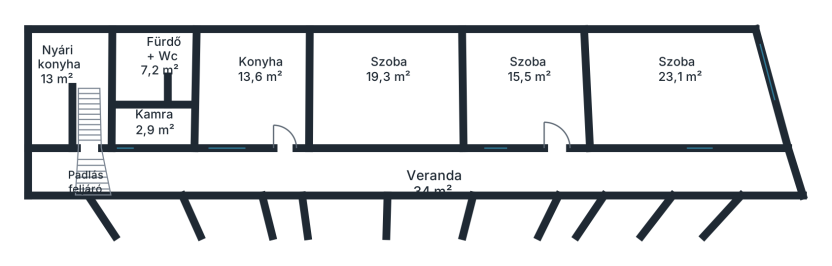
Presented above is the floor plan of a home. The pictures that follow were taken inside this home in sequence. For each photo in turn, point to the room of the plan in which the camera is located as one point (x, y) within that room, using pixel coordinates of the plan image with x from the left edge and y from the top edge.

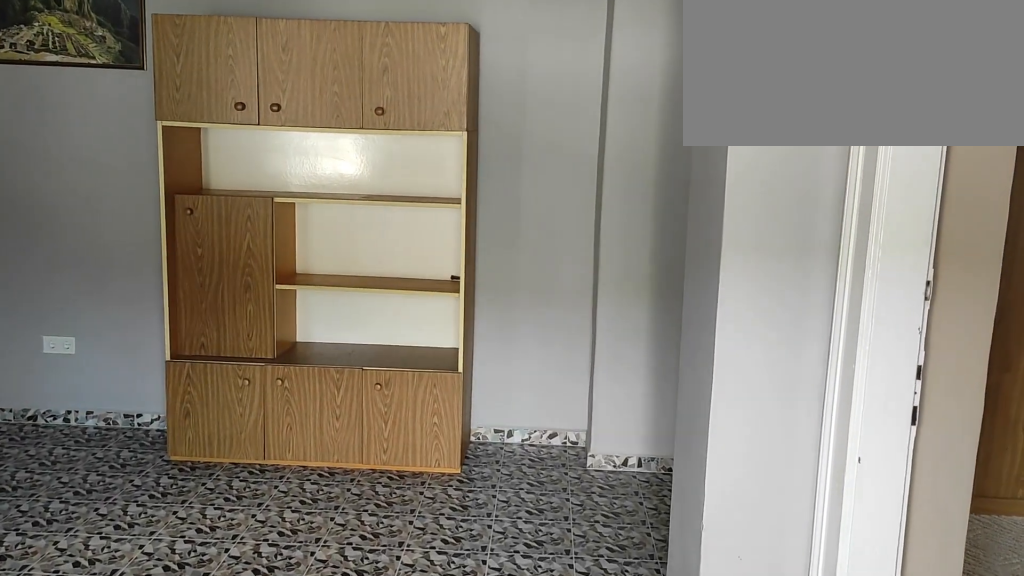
(527, 56)
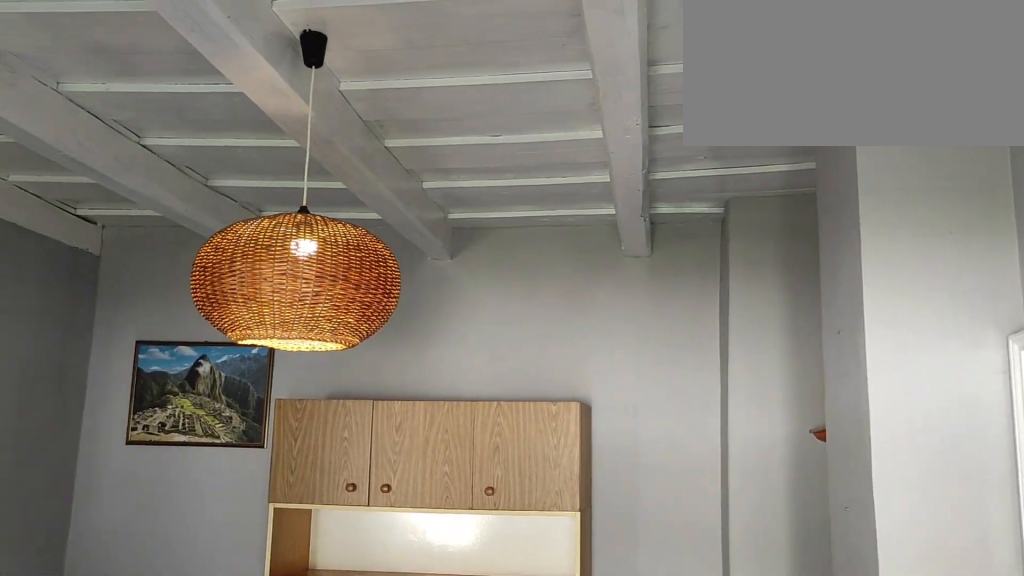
(527, 56)
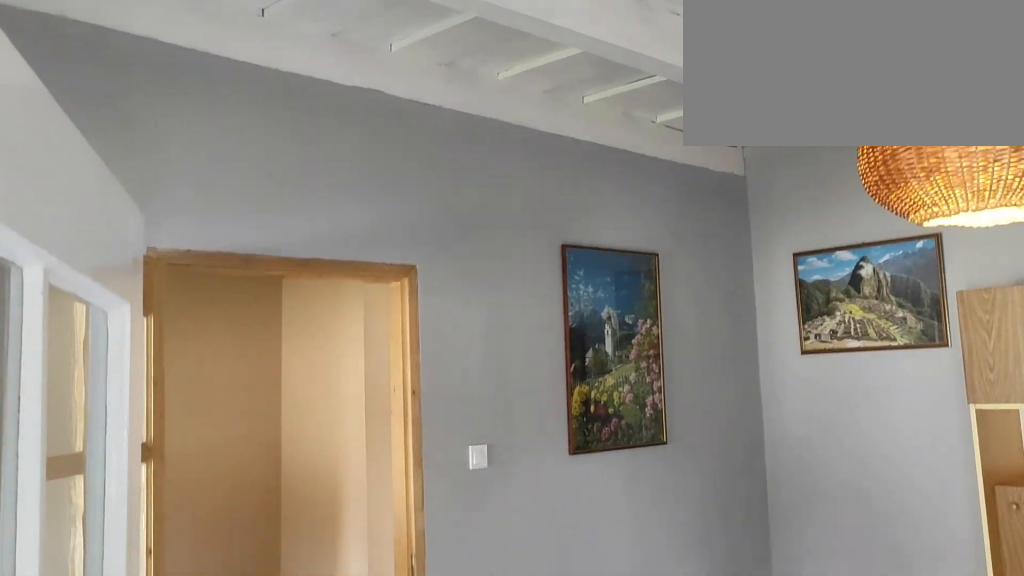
(527, 58)
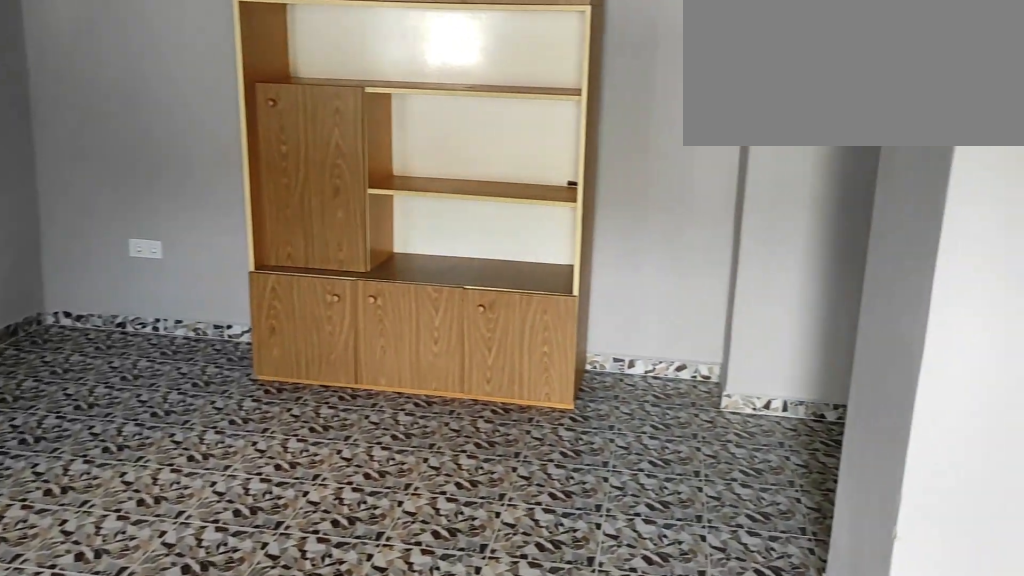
(527, 58)
